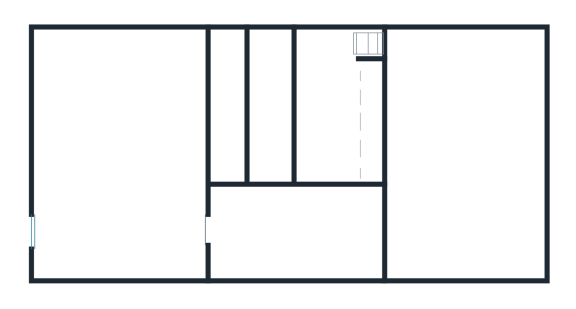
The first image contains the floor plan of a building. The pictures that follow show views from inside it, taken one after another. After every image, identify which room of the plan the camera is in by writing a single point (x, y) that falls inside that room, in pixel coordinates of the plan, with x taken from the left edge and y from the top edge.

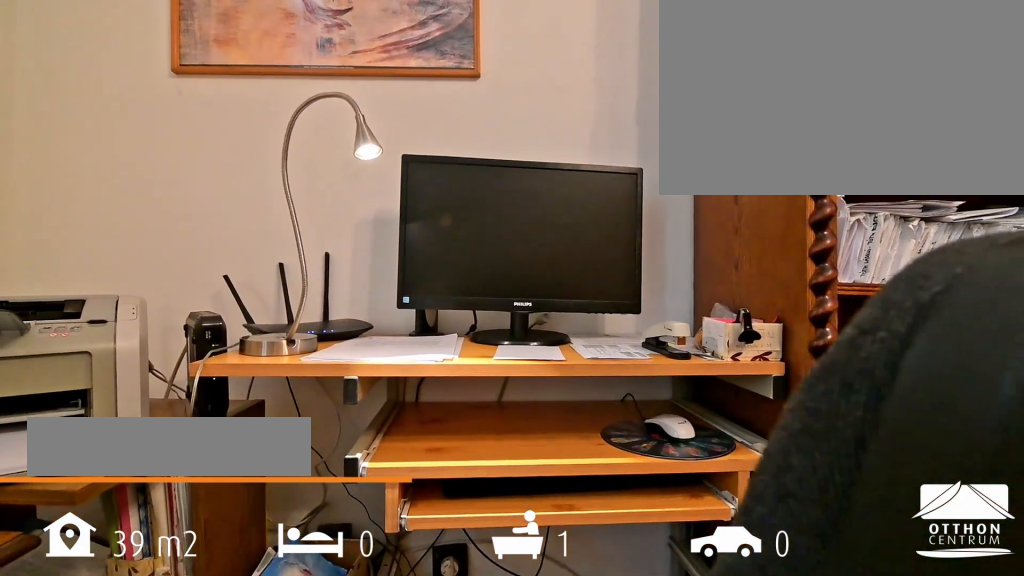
(468, 149)
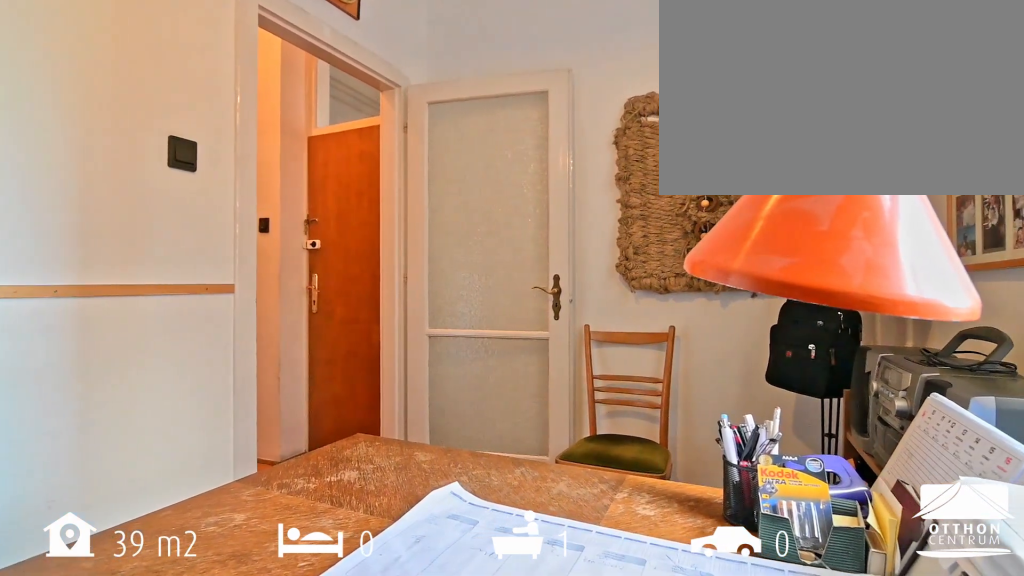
(119, 152)
